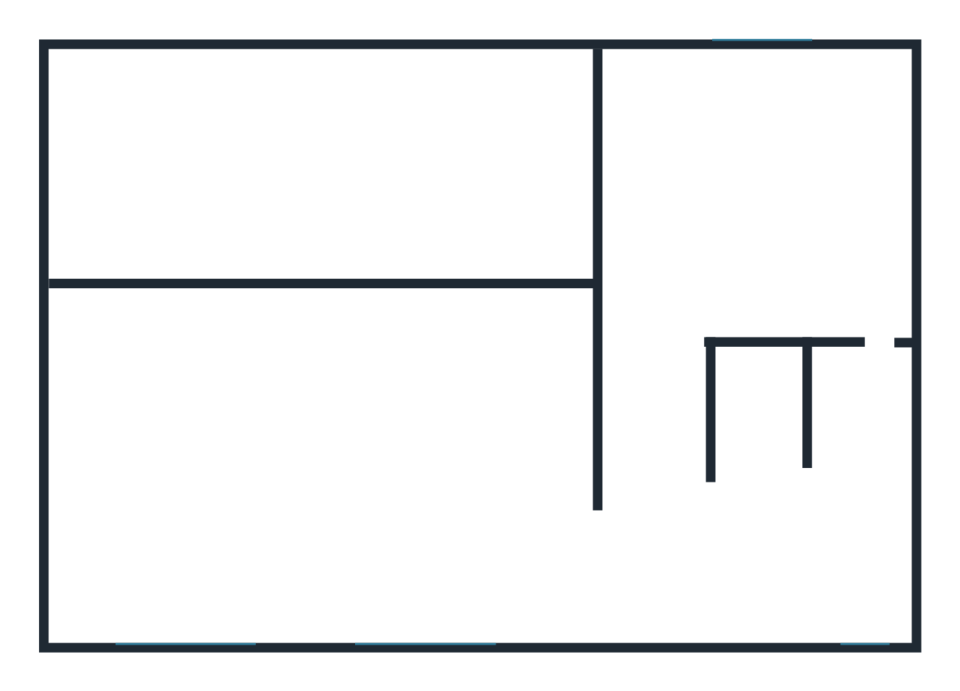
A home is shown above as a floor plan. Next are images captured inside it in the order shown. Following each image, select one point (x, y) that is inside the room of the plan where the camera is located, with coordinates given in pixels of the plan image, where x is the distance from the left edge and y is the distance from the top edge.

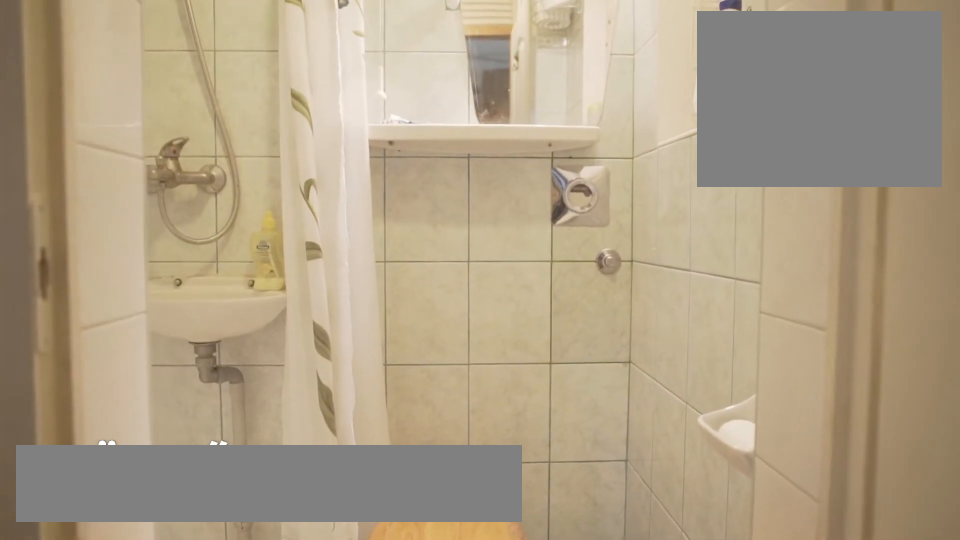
(753, 468)
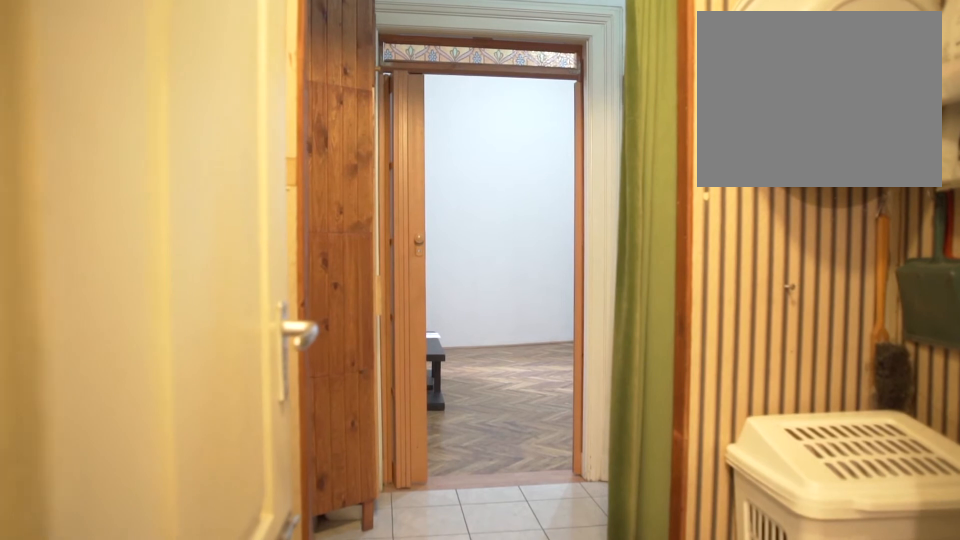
(763, 574)
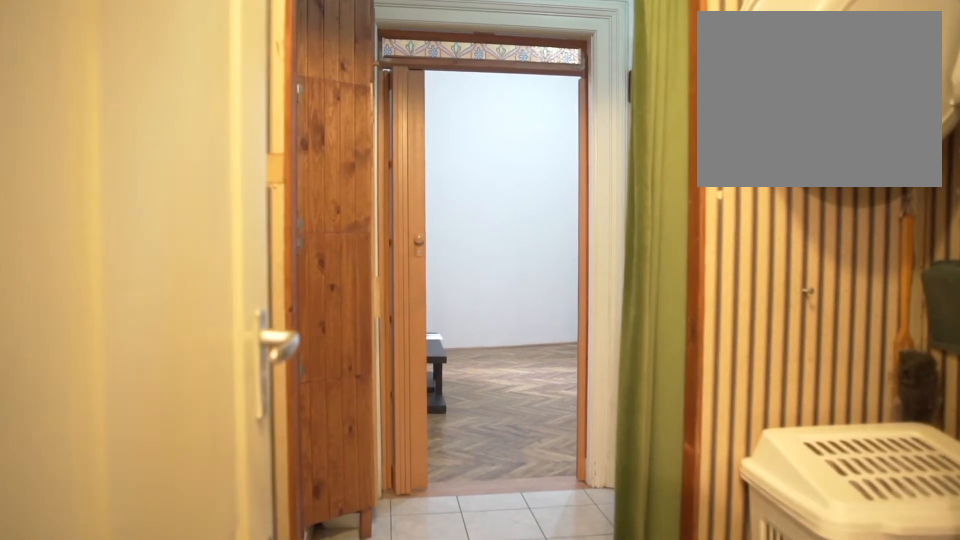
(749, 572)
